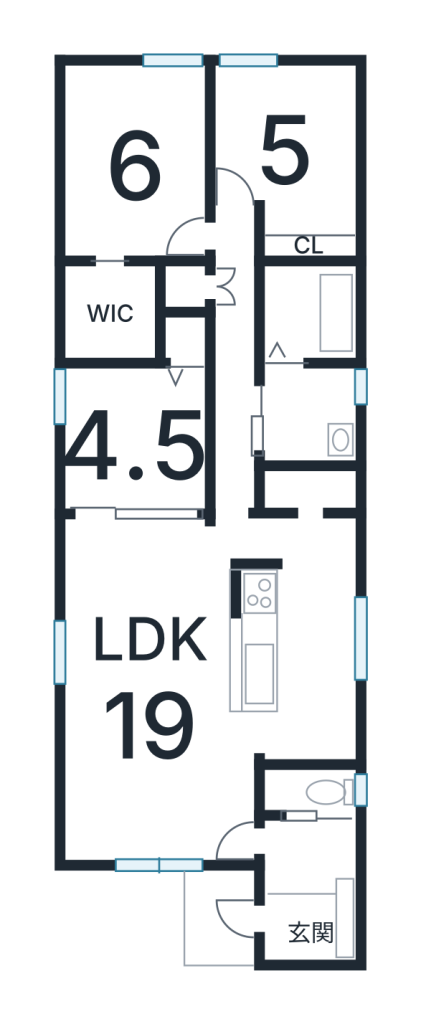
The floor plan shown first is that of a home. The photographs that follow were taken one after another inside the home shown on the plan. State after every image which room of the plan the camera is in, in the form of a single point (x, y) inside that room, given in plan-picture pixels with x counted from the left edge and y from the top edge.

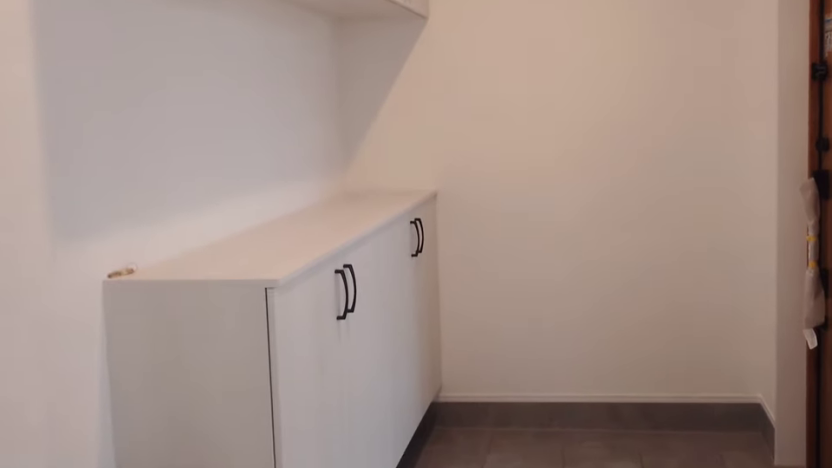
(314, 837)
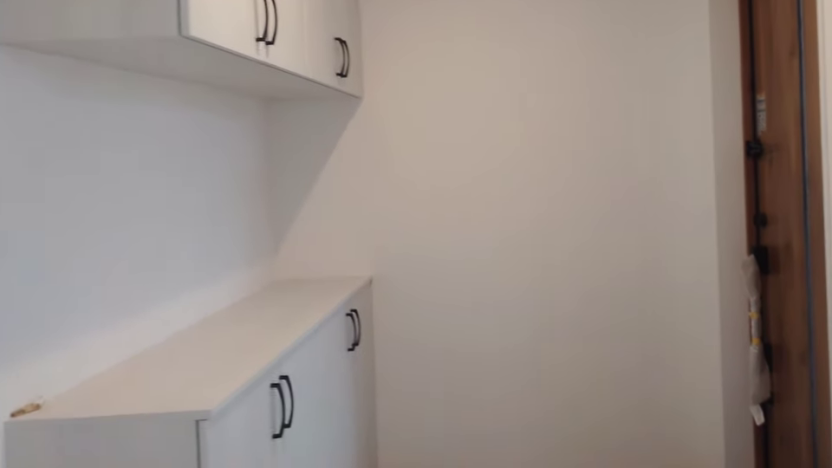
(314, 837)
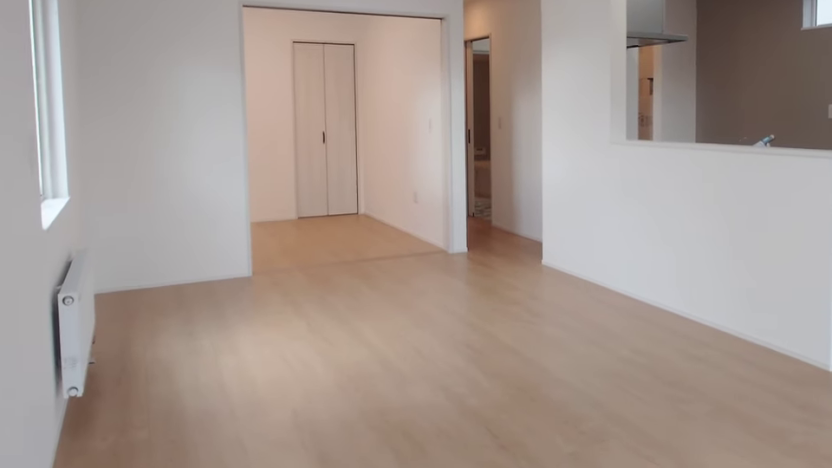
(167, 730)
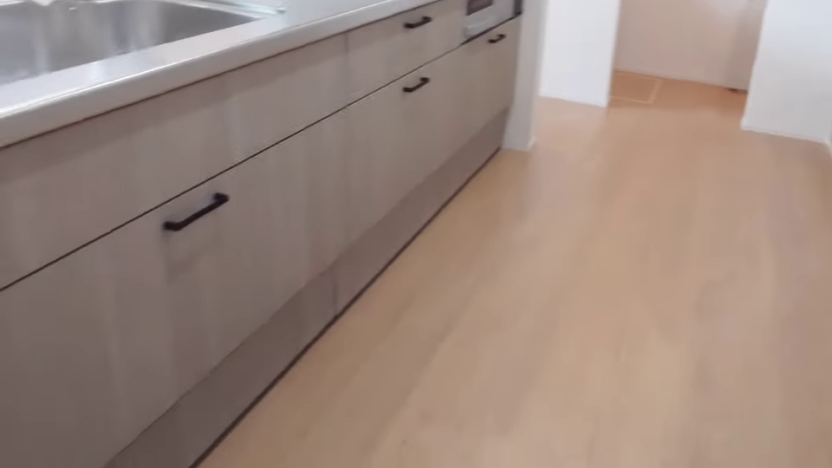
(317, 650)
